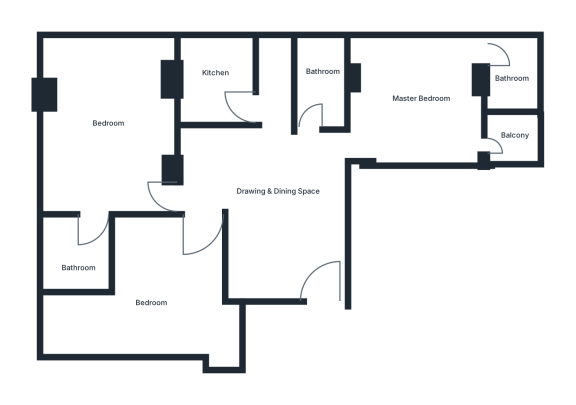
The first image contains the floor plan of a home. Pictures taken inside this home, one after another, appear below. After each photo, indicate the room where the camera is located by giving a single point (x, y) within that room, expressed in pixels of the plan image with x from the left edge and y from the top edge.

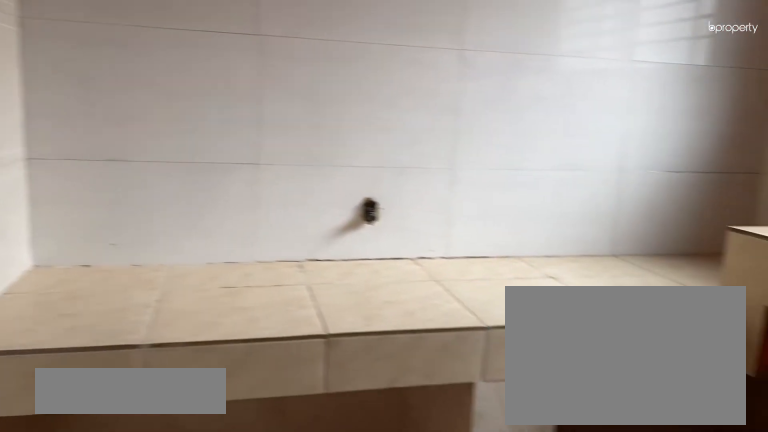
(221, 85)
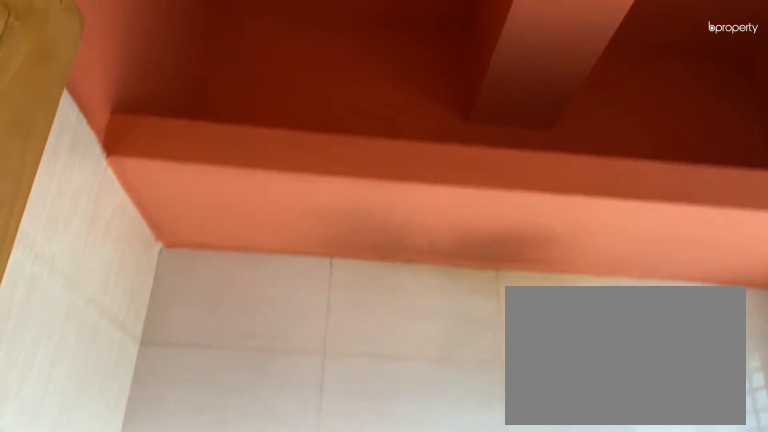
(221, 85)
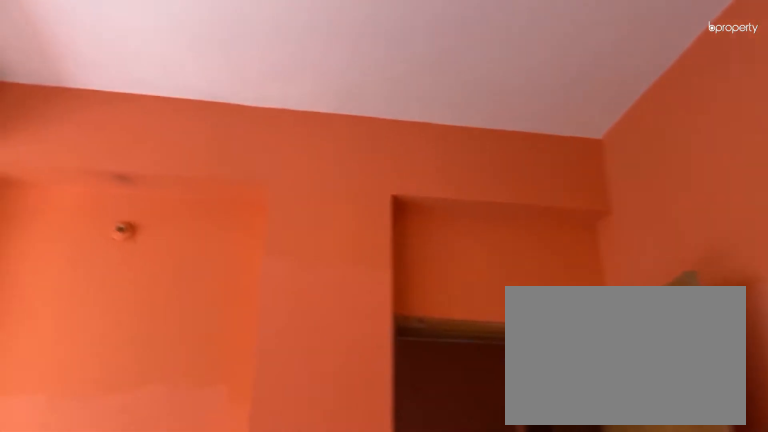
(104, 124)
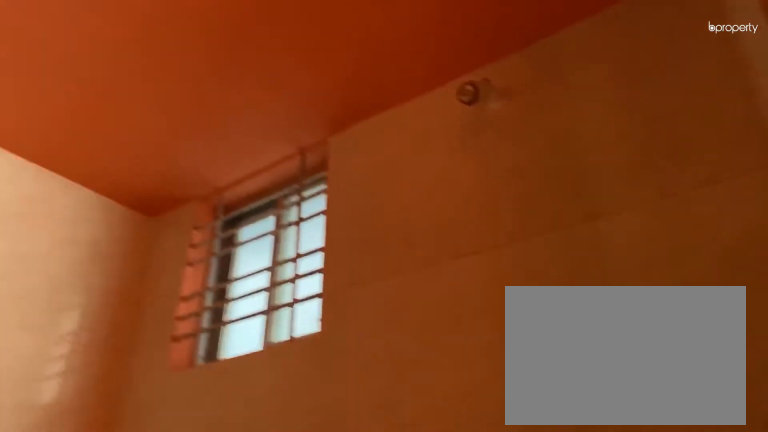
(86, 269)
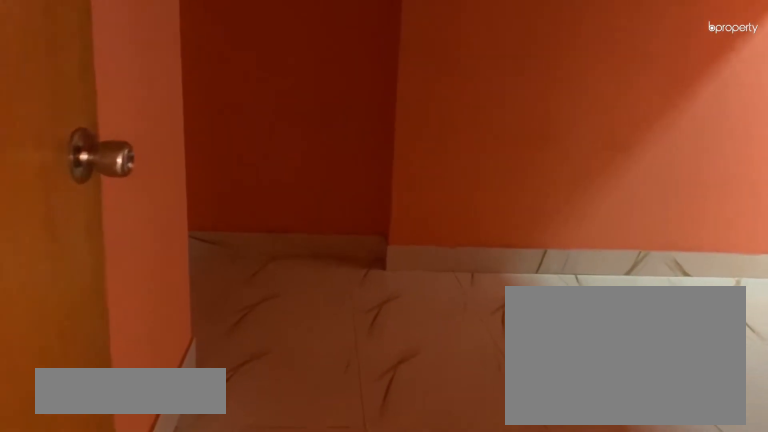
(185, 273)
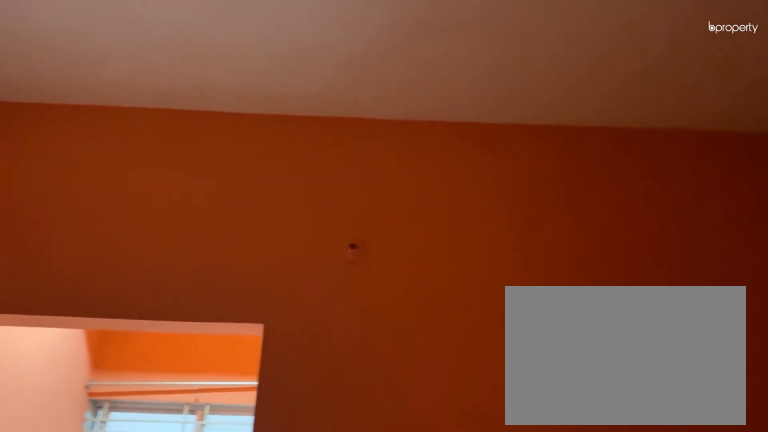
(176, 280)
